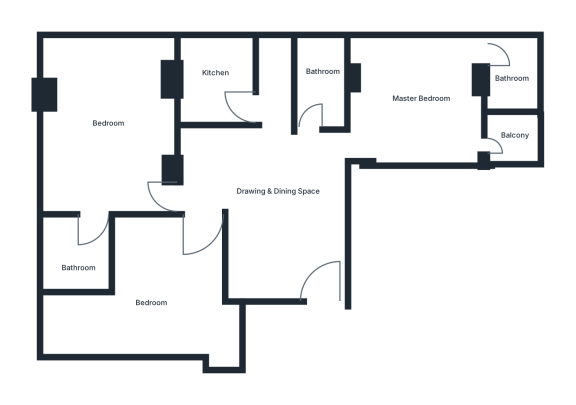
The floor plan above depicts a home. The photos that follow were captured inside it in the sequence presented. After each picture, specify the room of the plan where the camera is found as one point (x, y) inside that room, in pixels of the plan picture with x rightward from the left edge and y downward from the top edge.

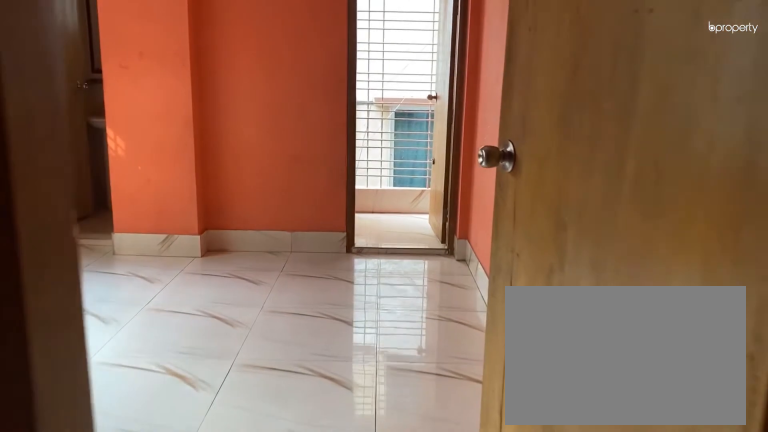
(372, 131)
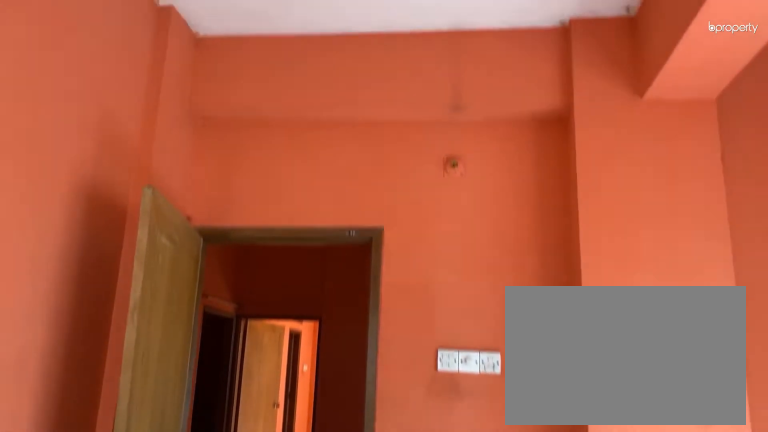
(432, 108)
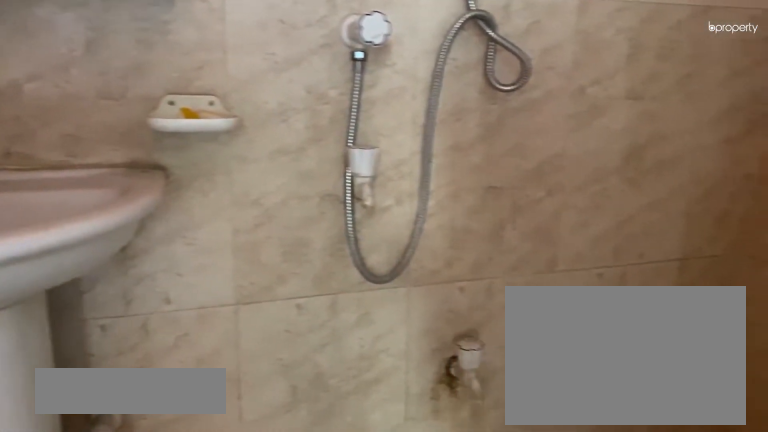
(508, 84)
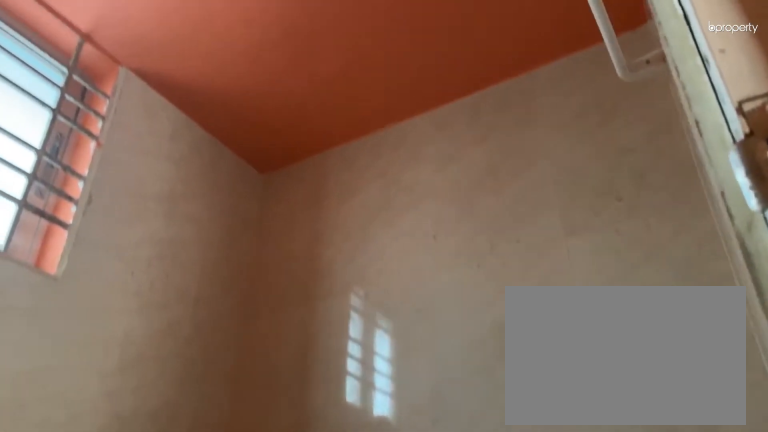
(508, 84)
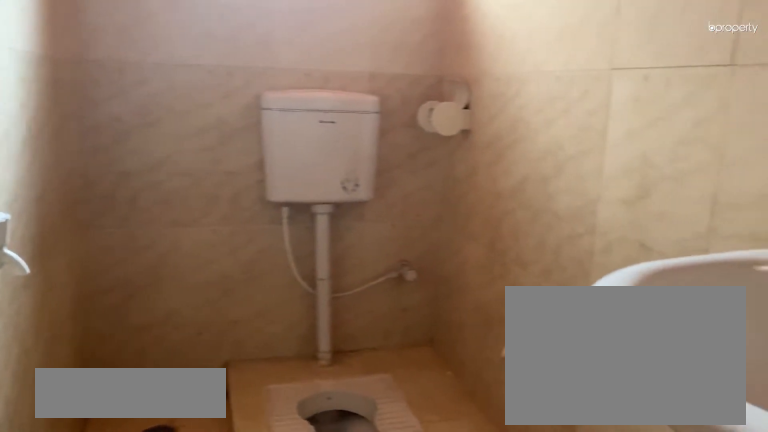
(319, 79)
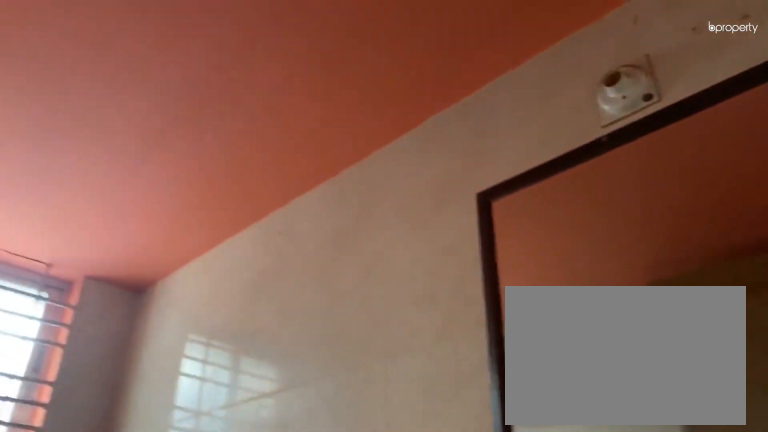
(319, 79)
